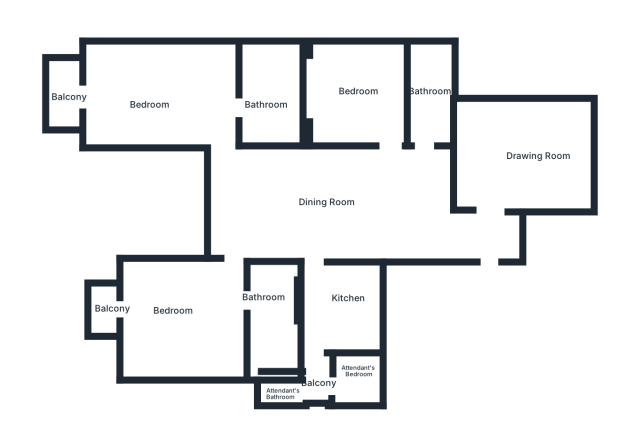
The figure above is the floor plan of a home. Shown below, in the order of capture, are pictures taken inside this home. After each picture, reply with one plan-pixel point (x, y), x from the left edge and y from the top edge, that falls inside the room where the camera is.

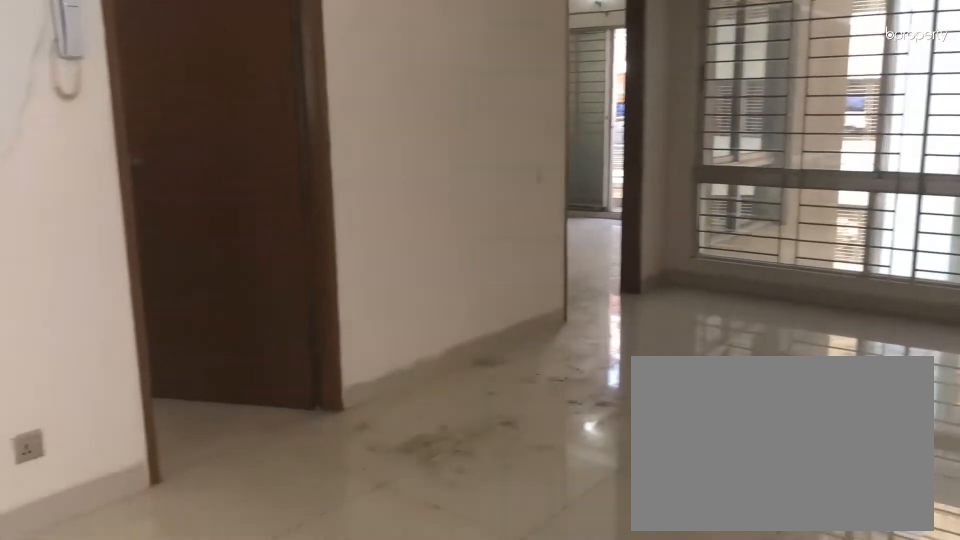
(324, 207)
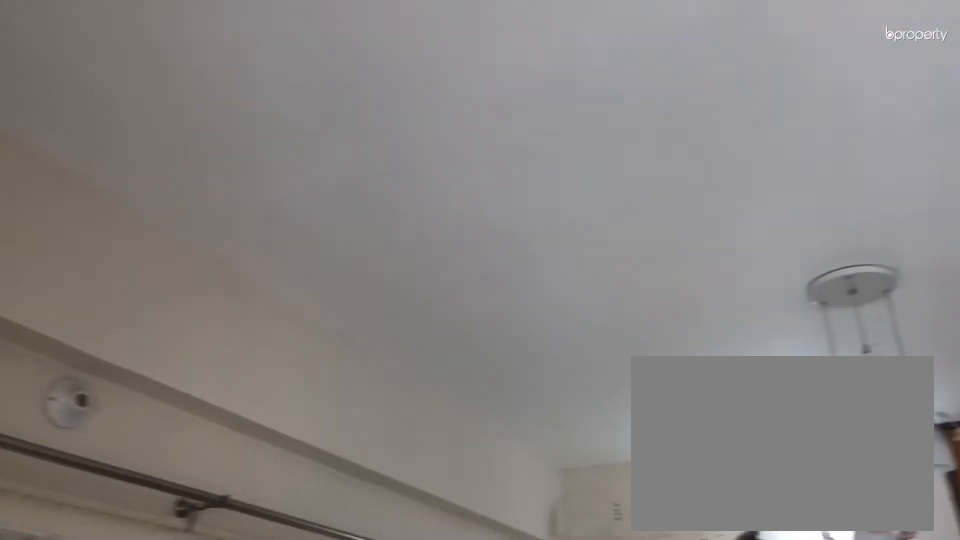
(140, 90)
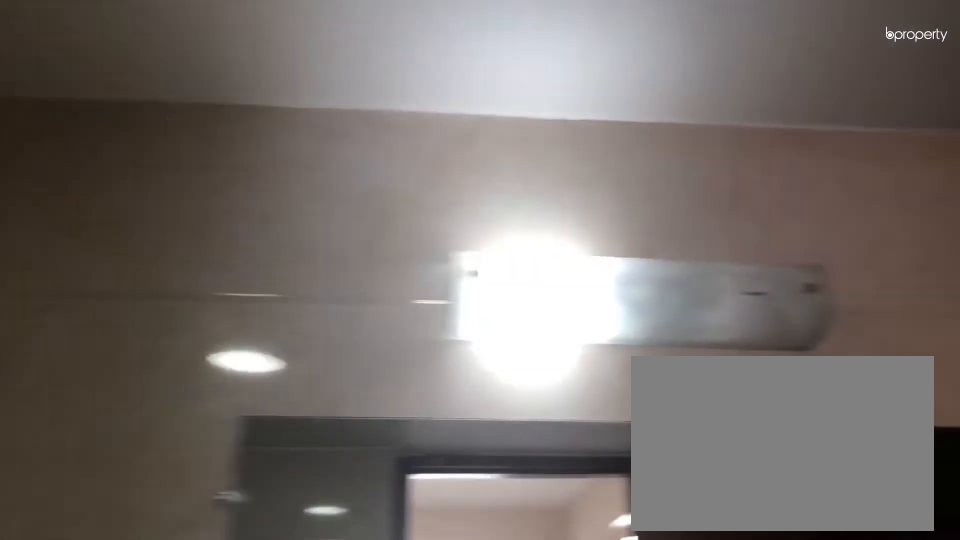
(272, 103)
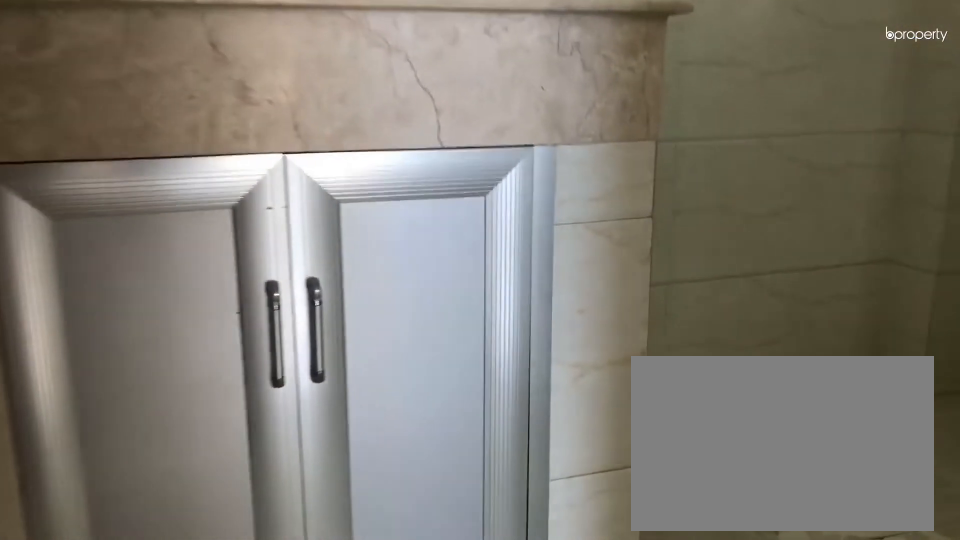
(275, 305)
